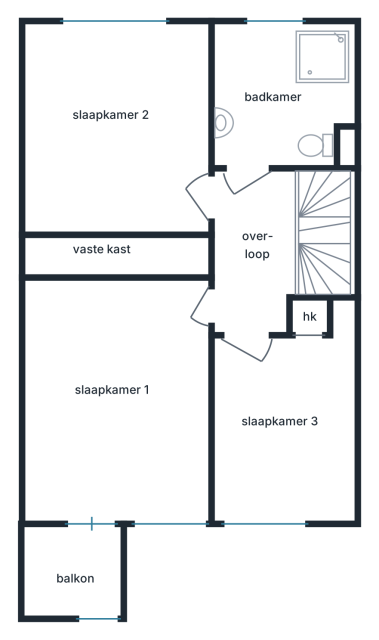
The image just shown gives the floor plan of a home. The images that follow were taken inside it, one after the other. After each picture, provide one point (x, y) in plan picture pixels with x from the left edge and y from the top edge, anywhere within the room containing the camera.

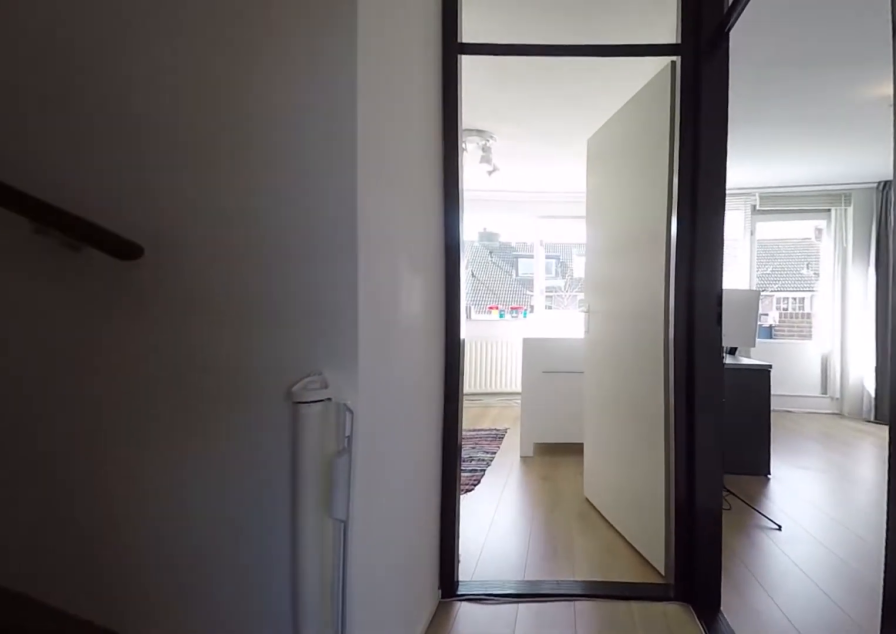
(254, 250)
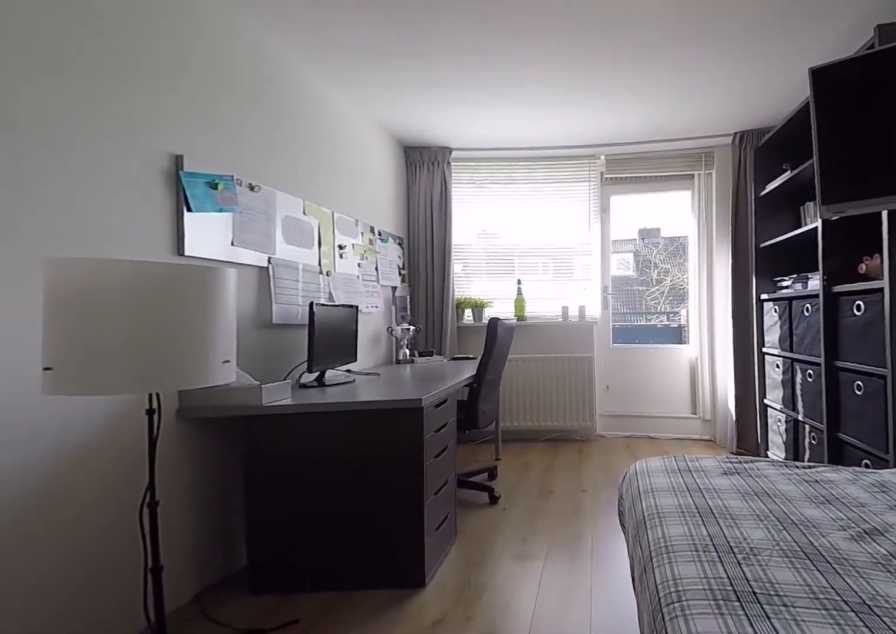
(121, 505)
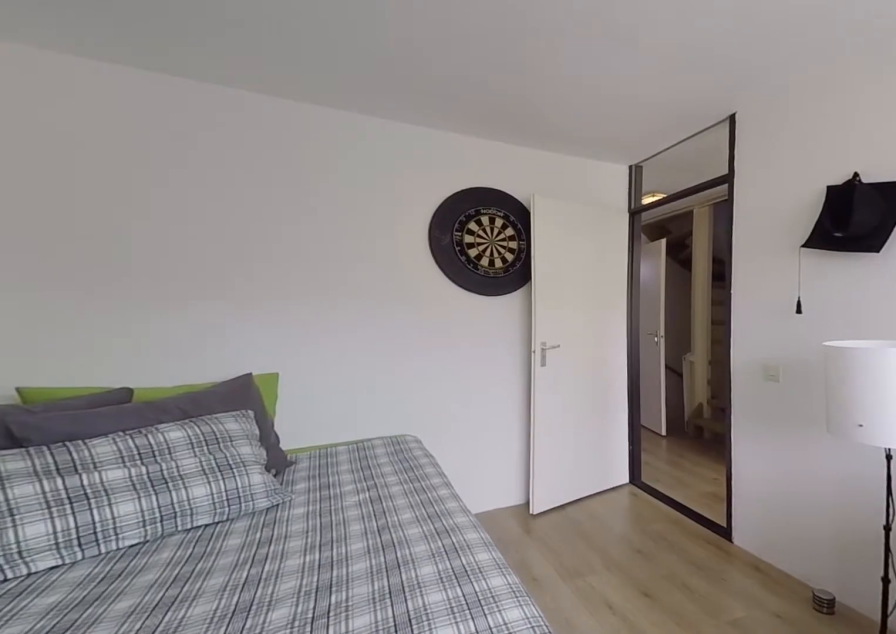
(121, 505)
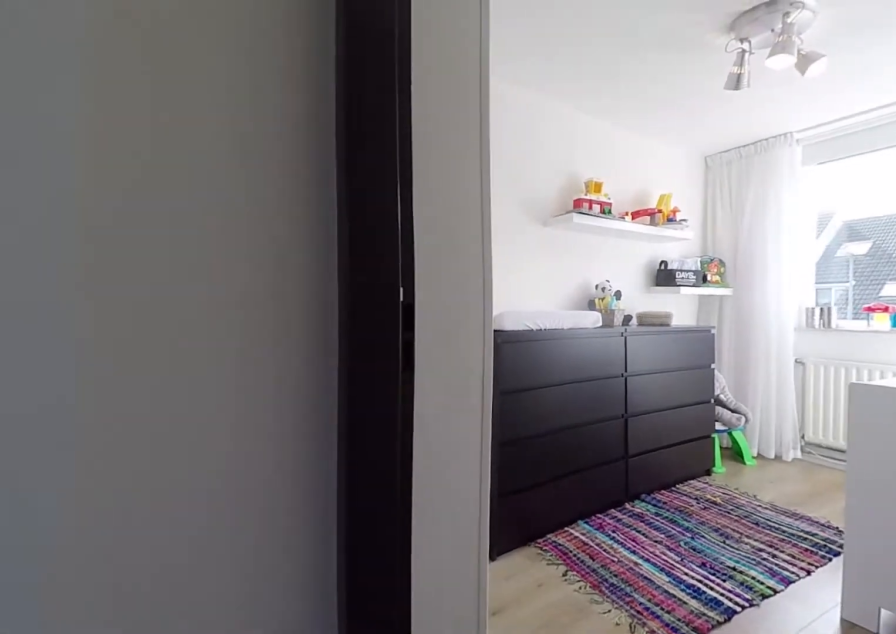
(254, 250)
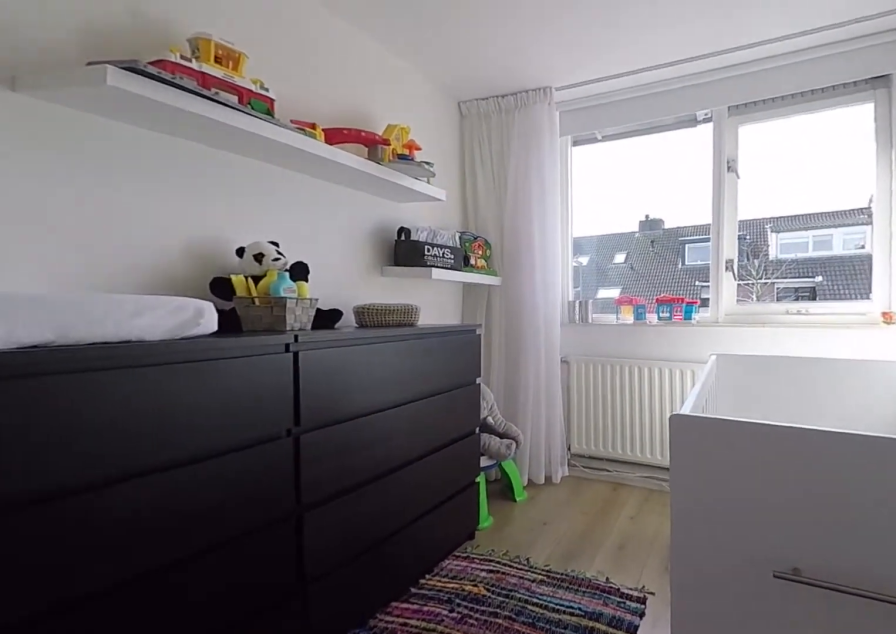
(284, 426)
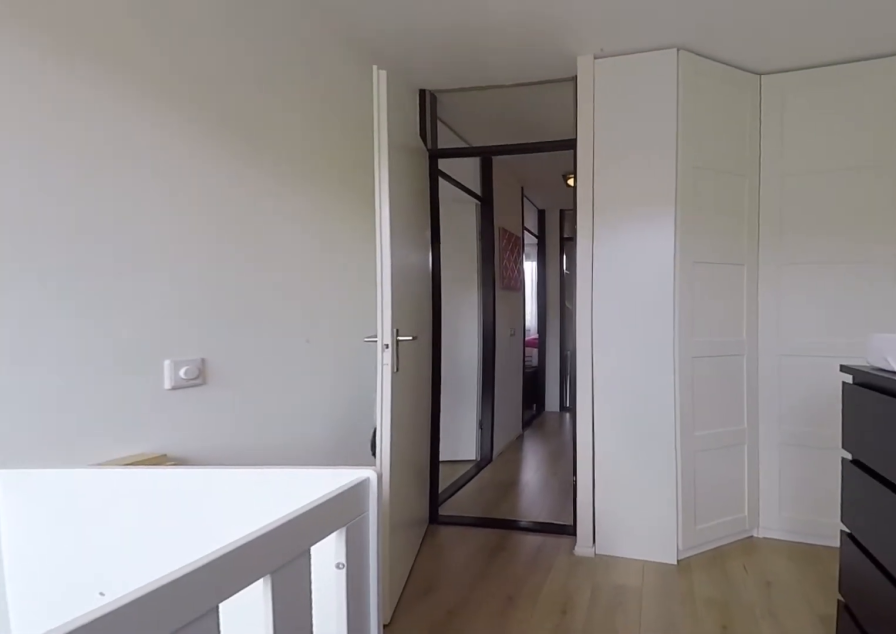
(284, 426)
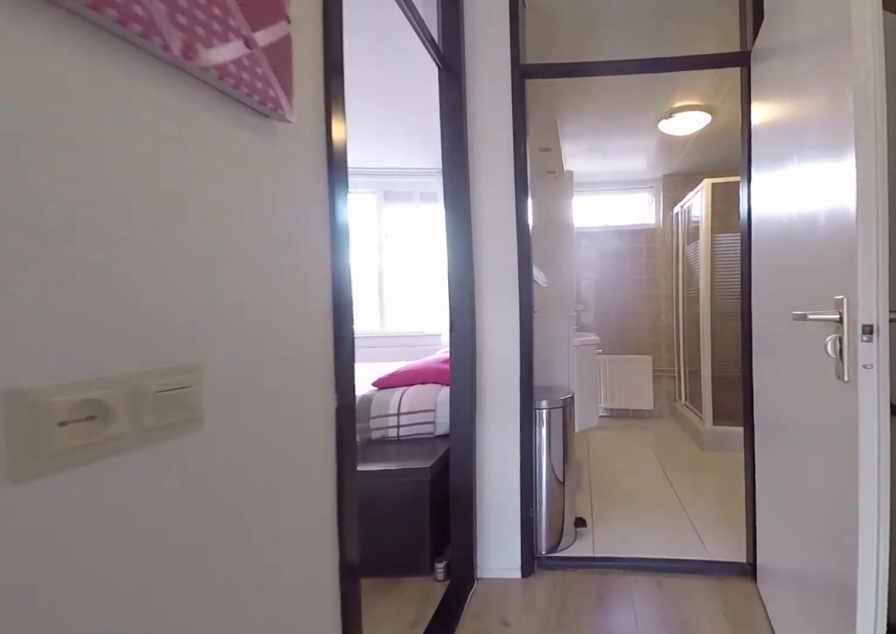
(254, 250)
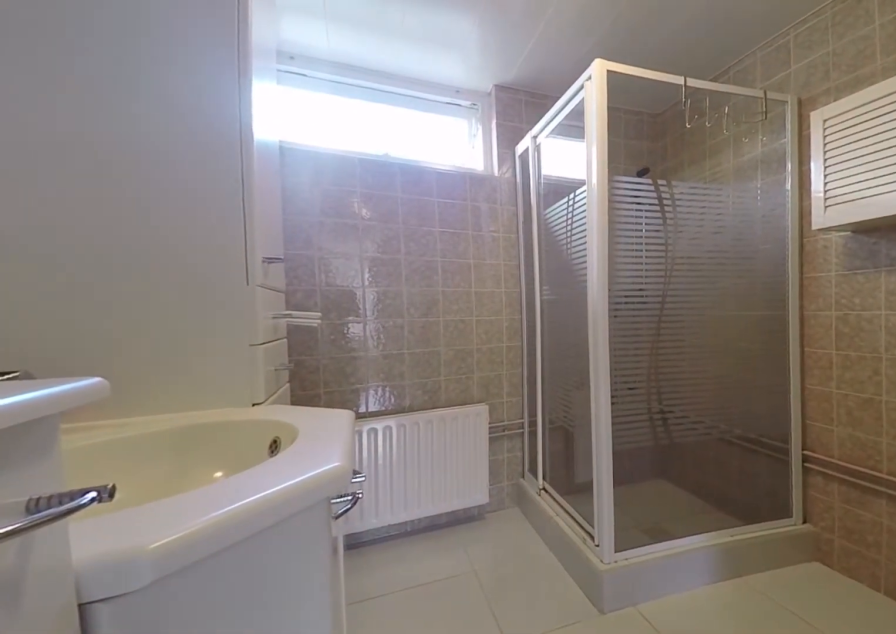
(280, 95)
